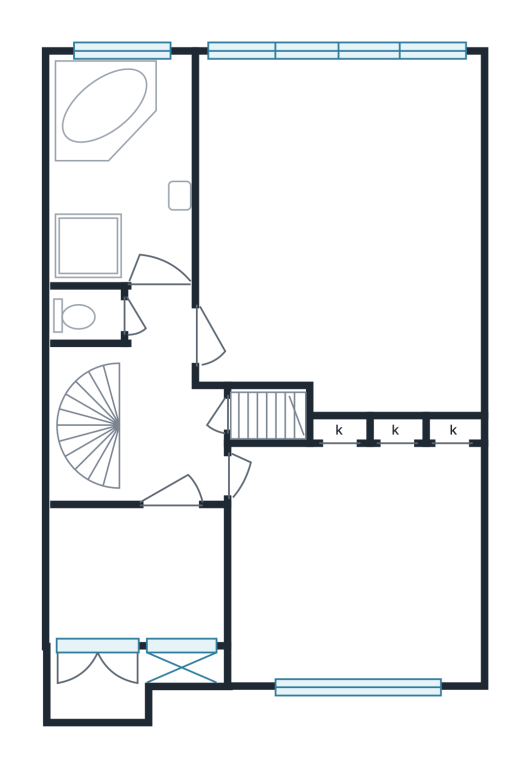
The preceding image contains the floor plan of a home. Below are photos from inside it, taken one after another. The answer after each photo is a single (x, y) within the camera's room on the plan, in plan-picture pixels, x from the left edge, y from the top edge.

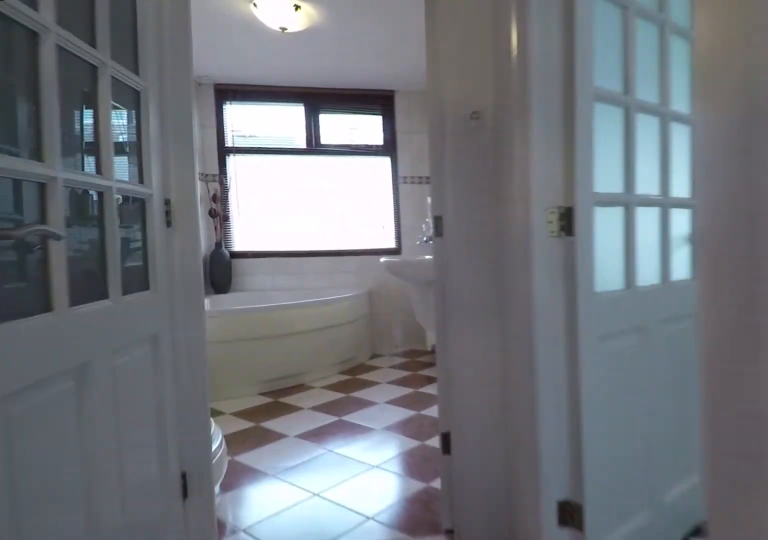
(153, 411)
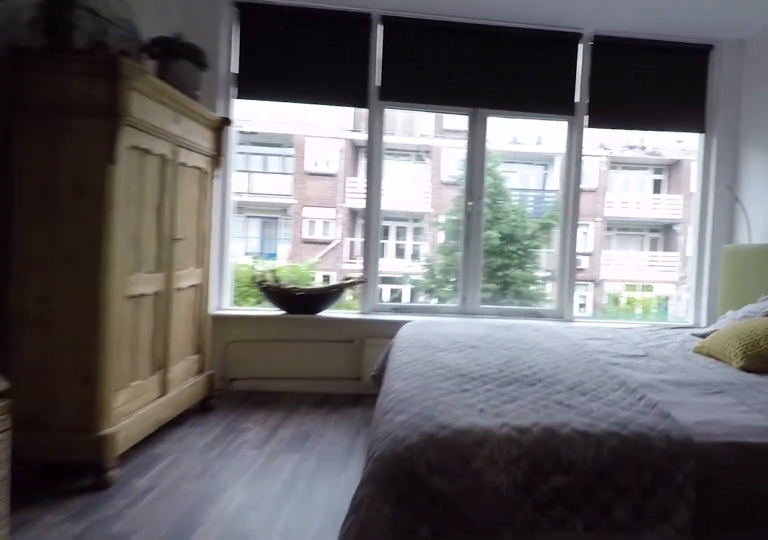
(339, 230)
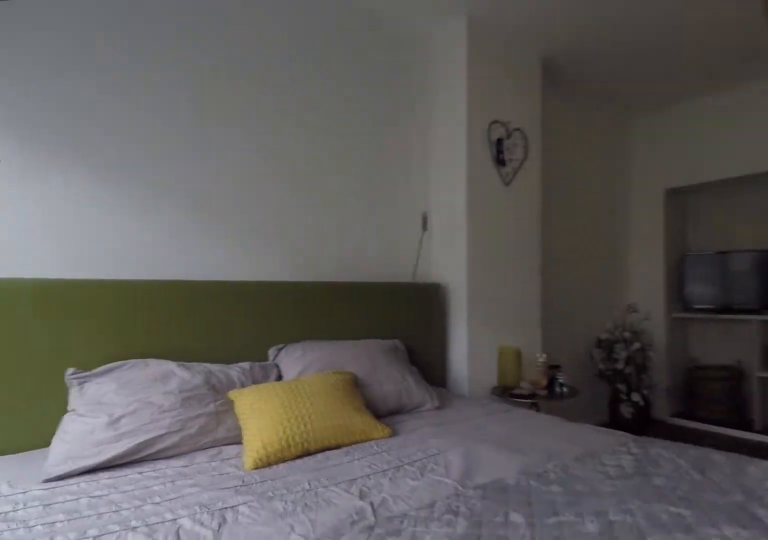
(339, 230)
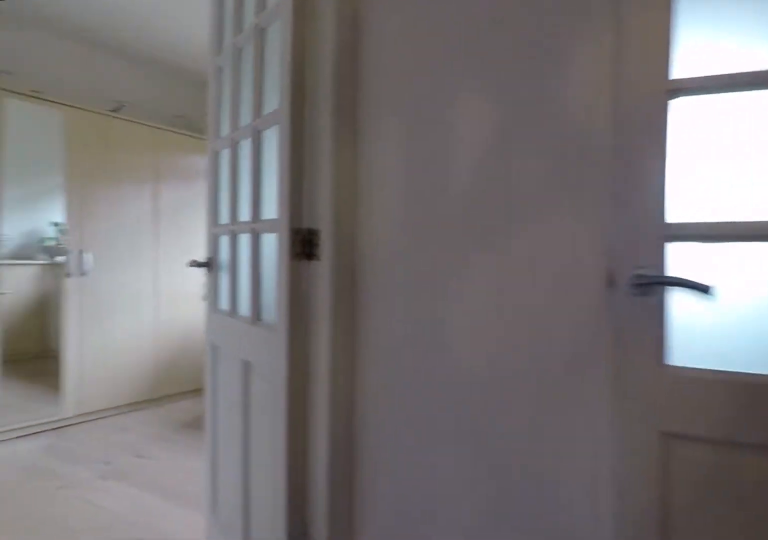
(153, 411)
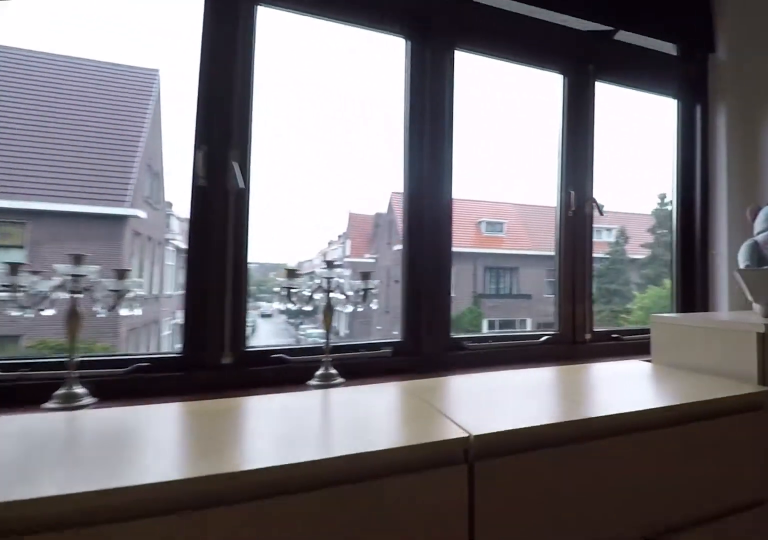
(342, 515)
